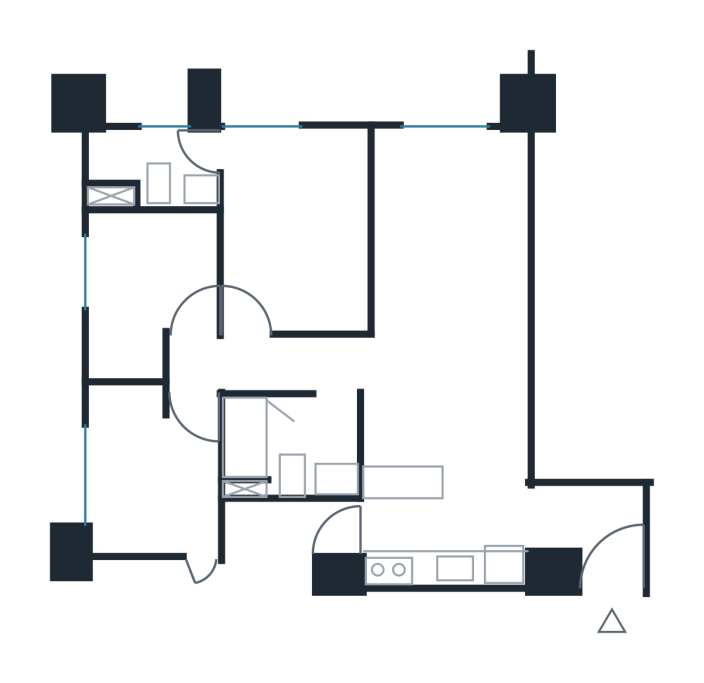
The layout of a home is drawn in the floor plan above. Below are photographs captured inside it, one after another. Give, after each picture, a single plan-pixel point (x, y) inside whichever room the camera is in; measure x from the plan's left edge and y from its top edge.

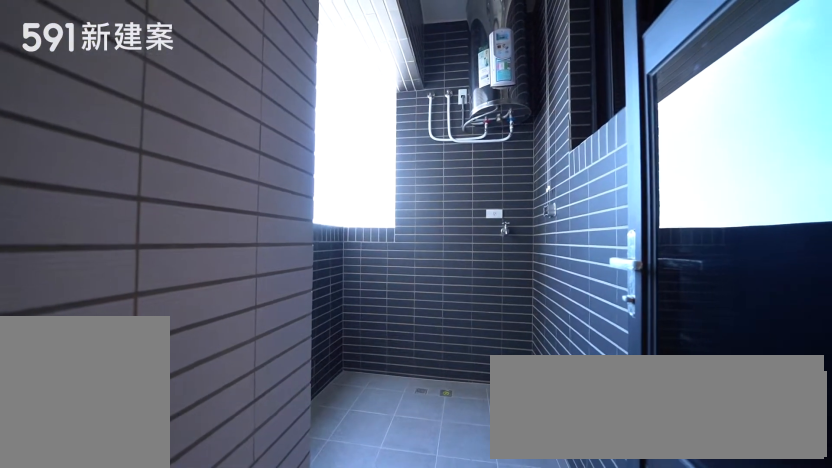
(282, 543)
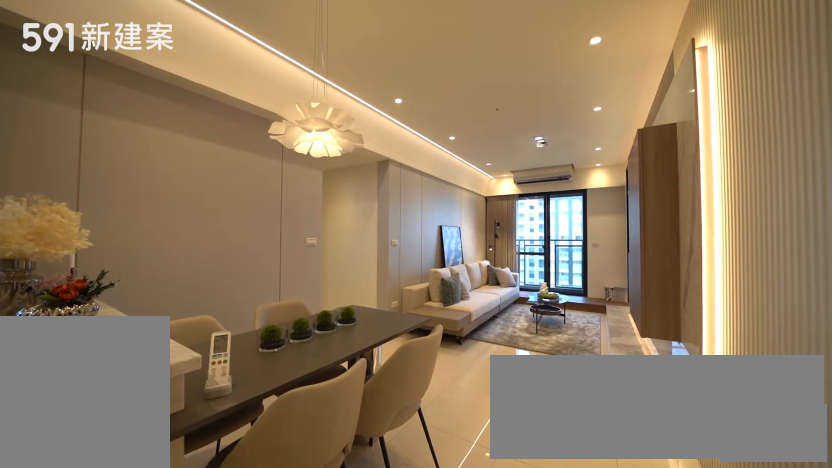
(446, 429)
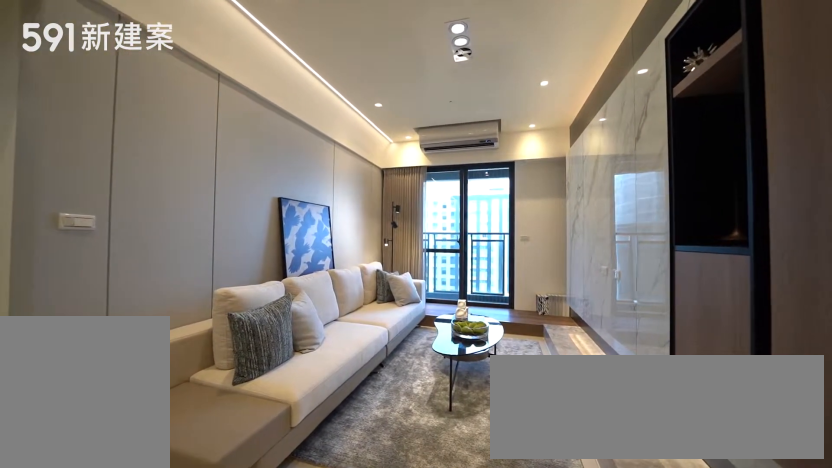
(452, 246)
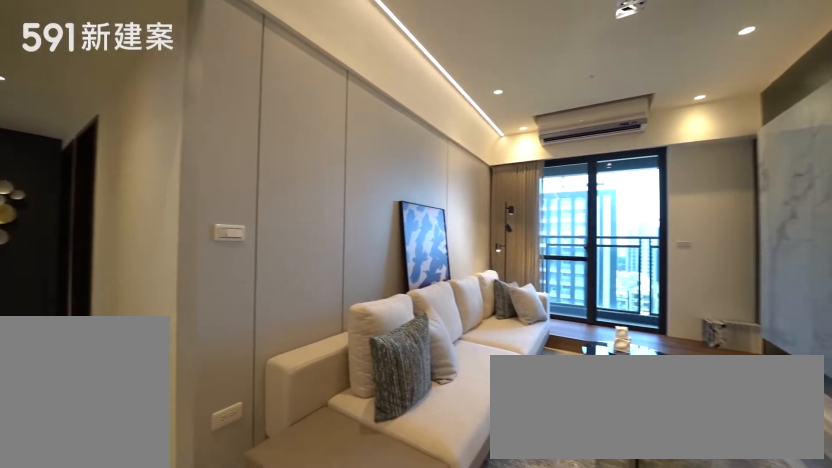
(452, 246)
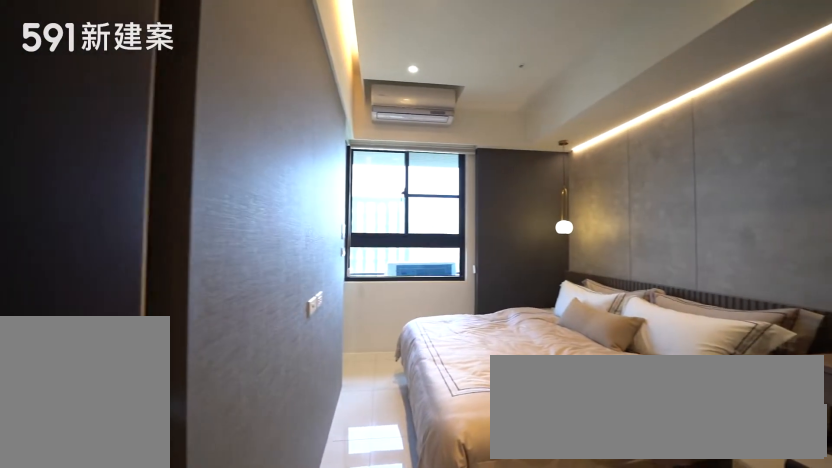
(297, 231)
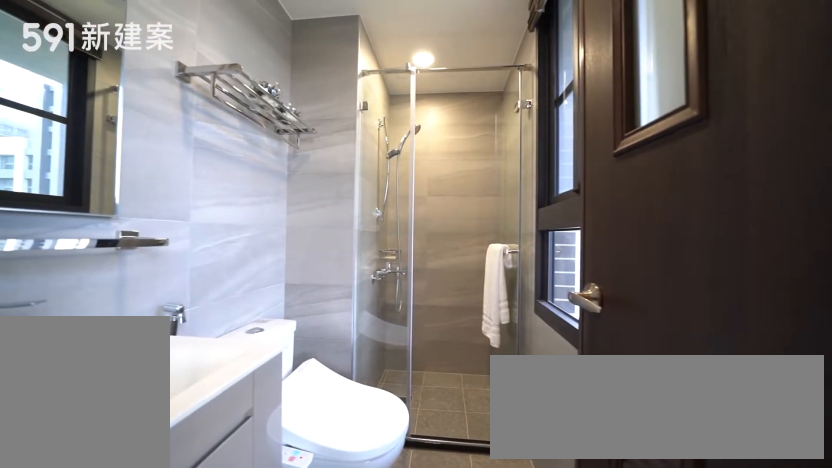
(151, 165)
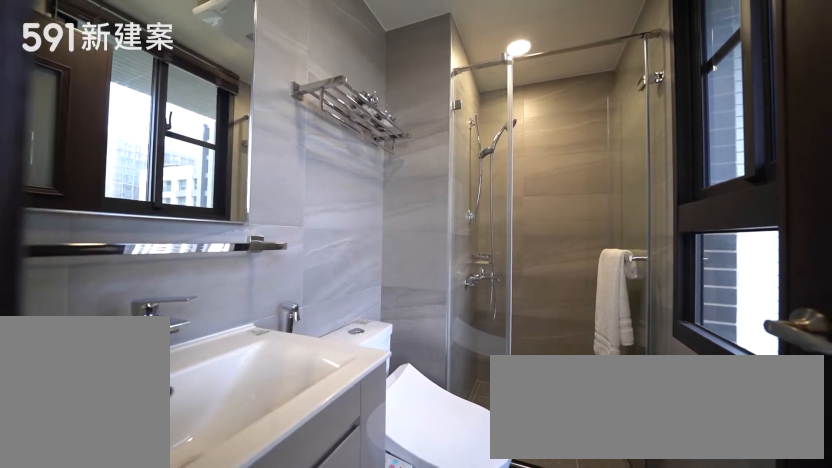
(151, 165)
